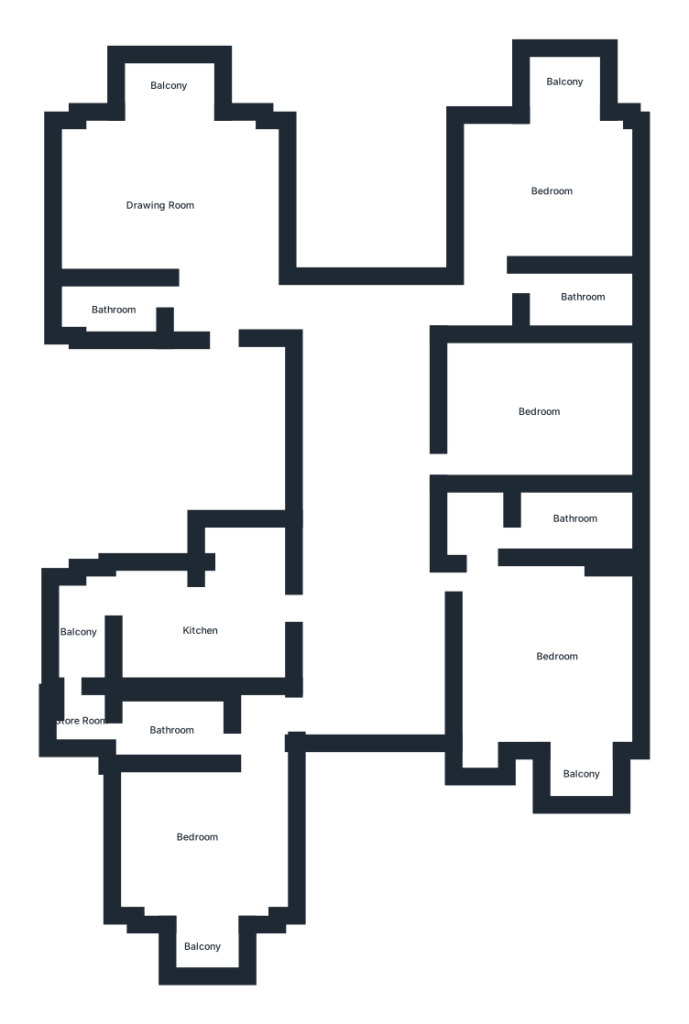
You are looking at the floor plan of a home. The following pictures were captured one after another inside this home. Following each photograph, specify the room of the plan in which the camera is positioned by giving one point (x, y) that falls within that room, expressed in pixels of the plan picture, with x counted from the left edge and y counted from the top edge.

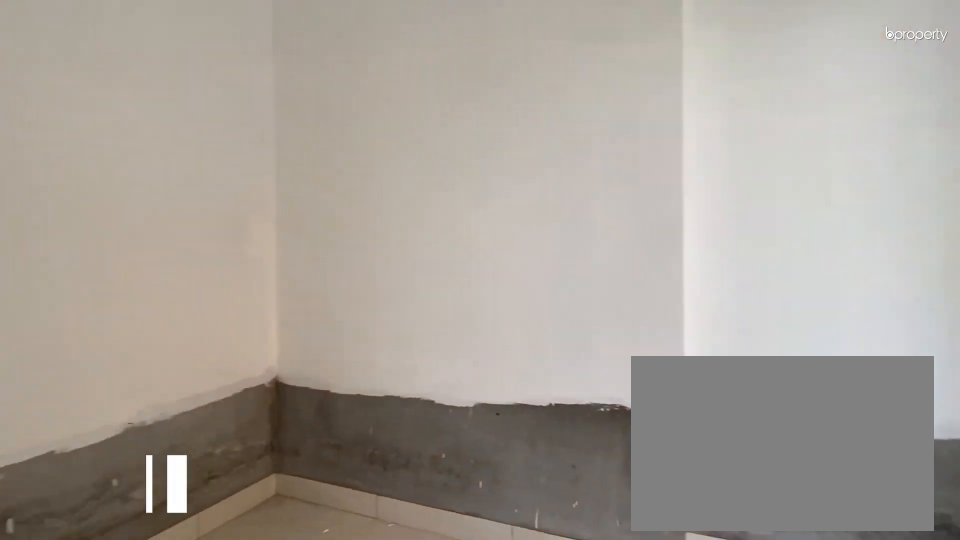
(541, 411)
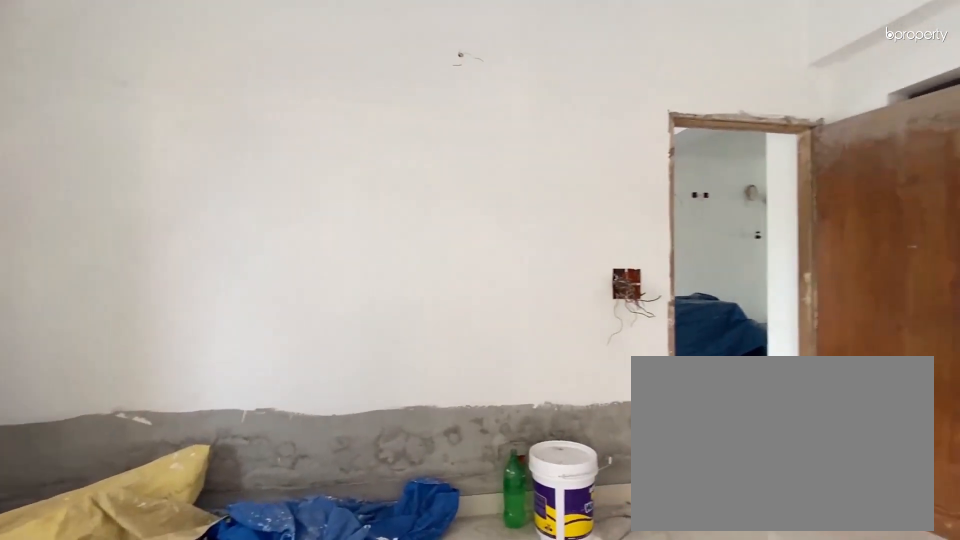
(555, 662)
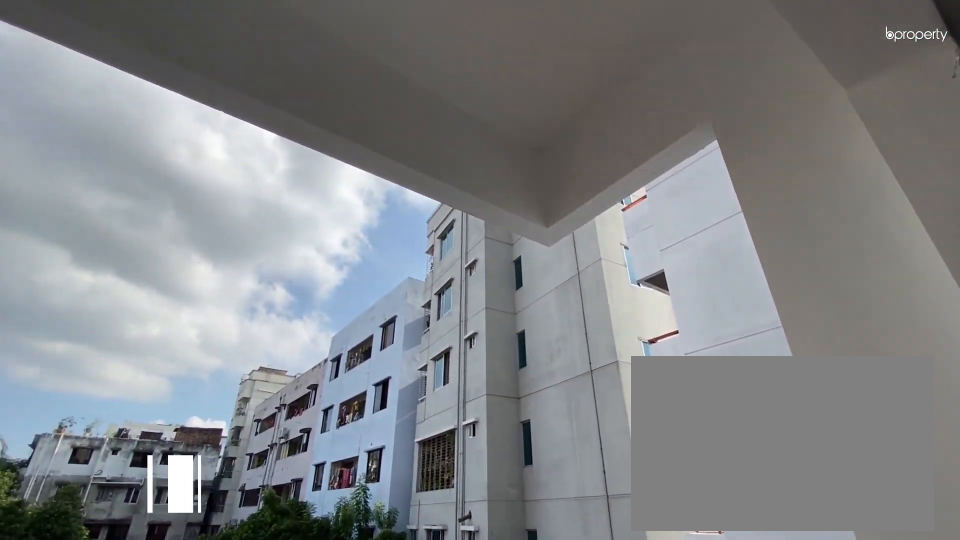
(580, 773)
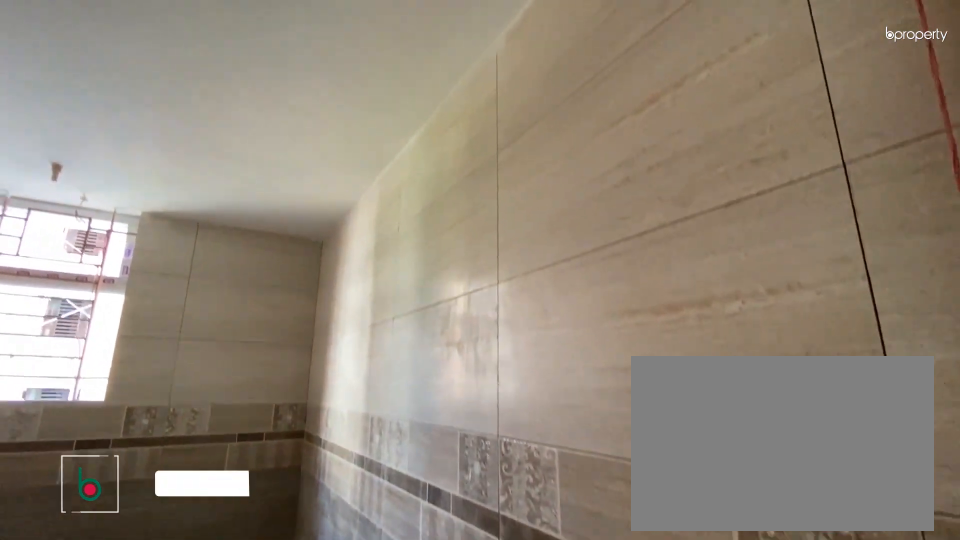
(574, 521)
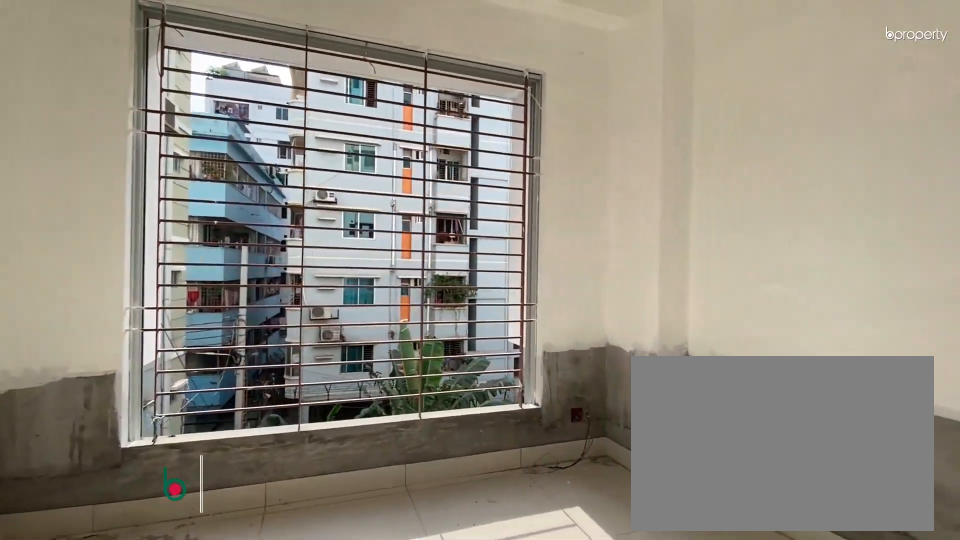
(201, 842)
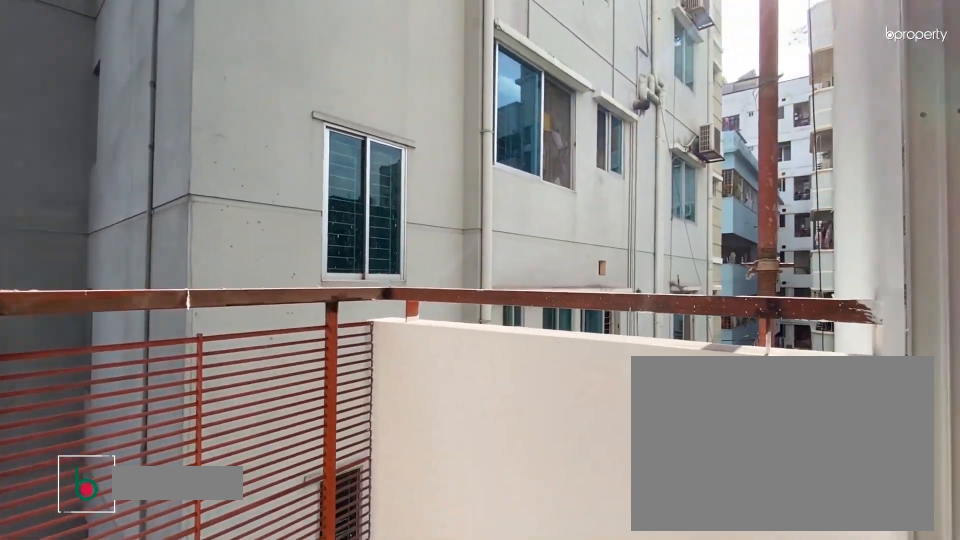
(207, 949)
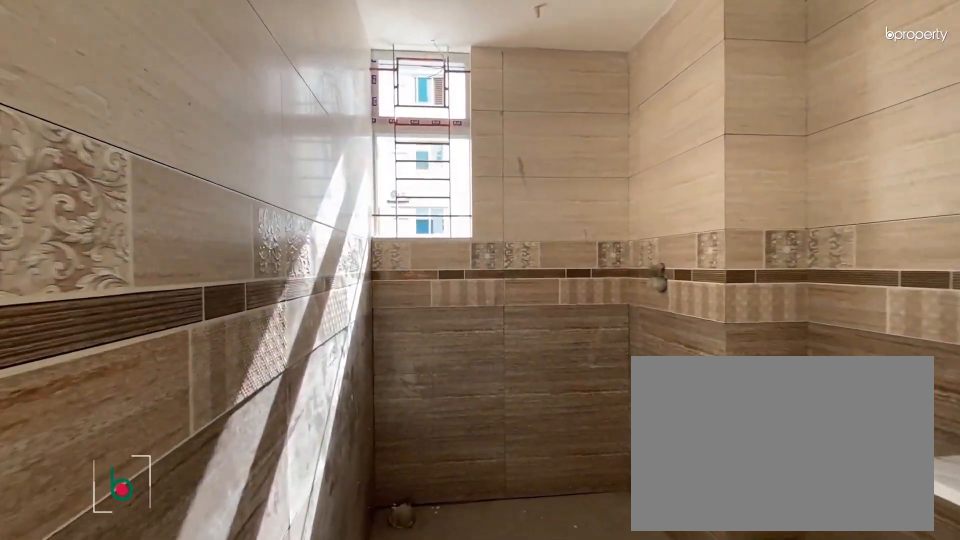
(177, 730)
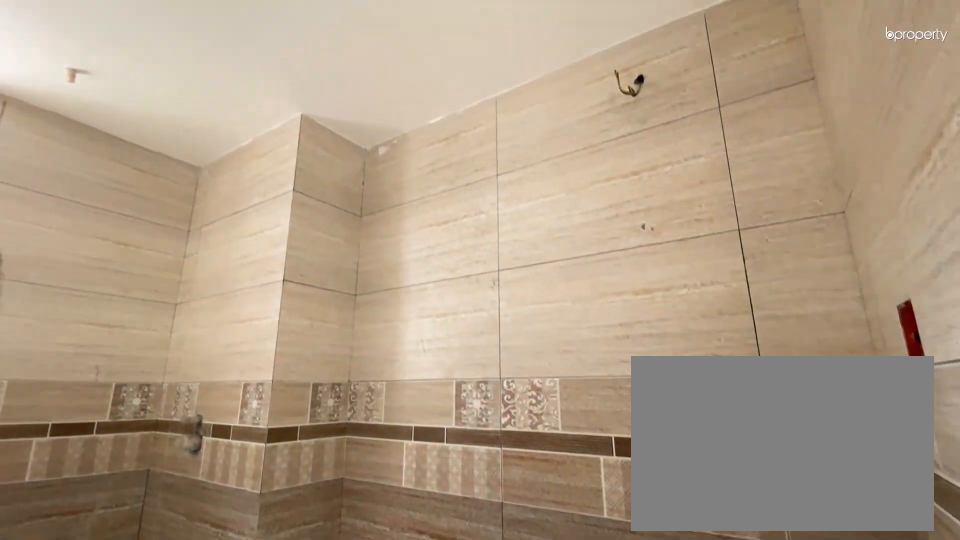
(177, 730)
